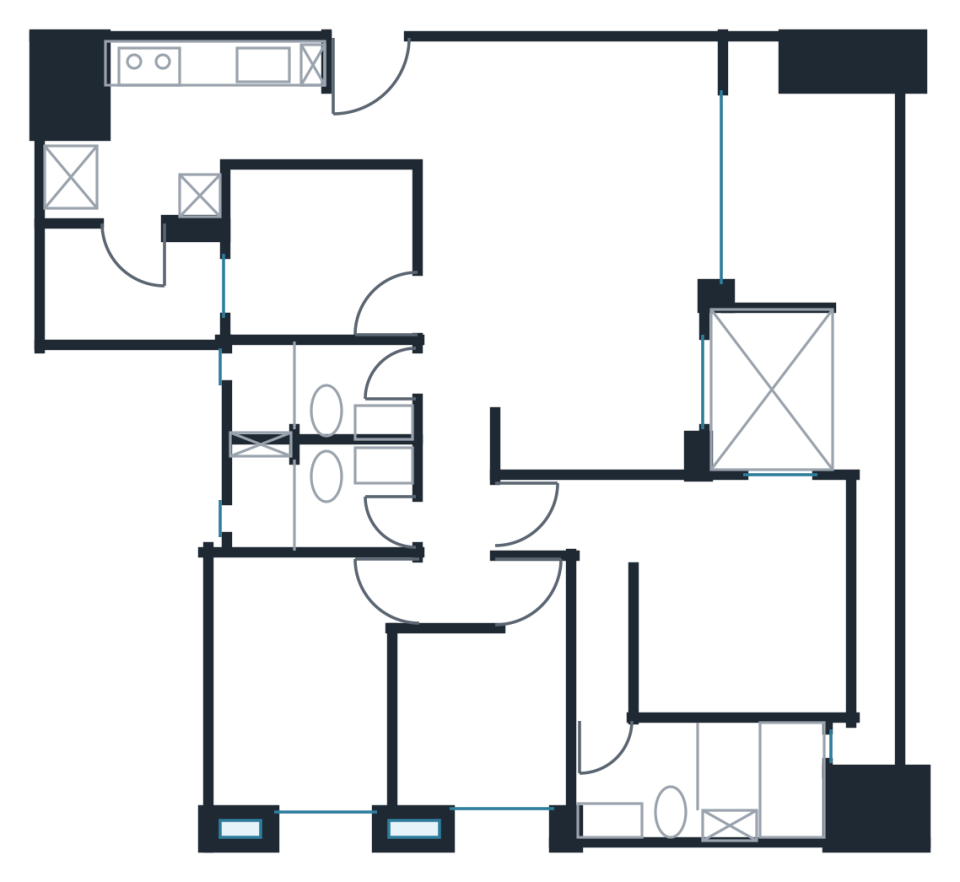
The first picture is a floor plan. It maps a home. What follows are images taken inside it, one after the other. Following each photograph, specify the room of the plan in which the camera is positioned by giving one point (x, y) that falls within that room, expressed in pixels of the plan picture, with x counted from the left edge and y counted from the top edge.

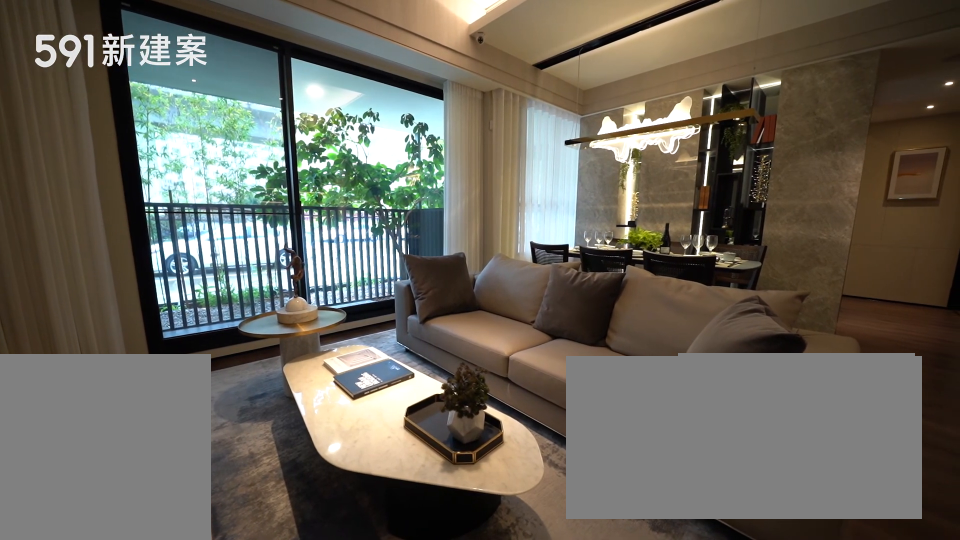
(578, 159)
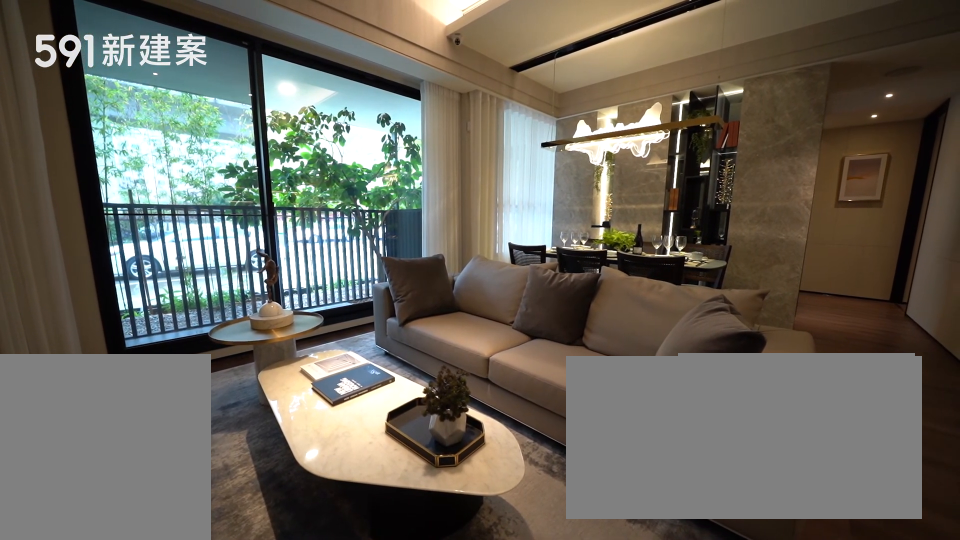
(578, 159)
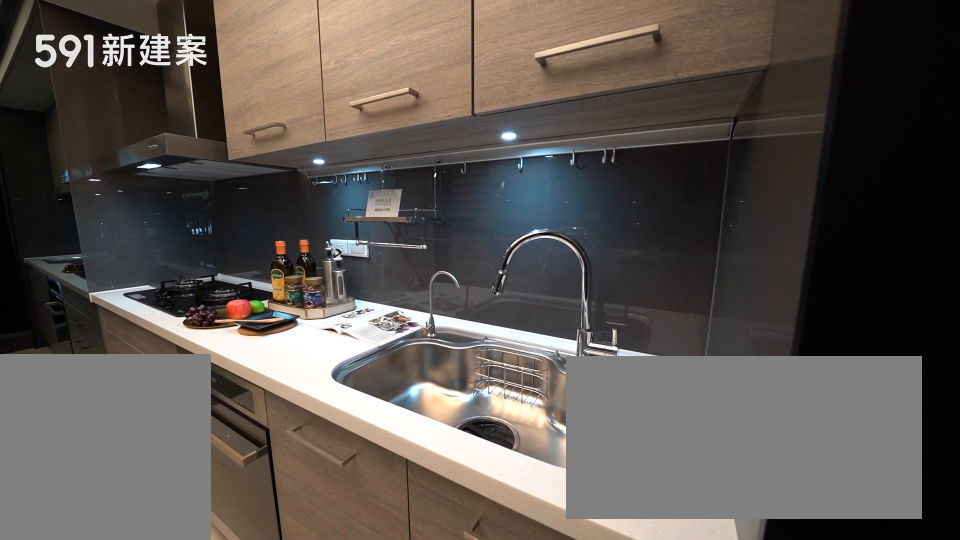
(208, 101)
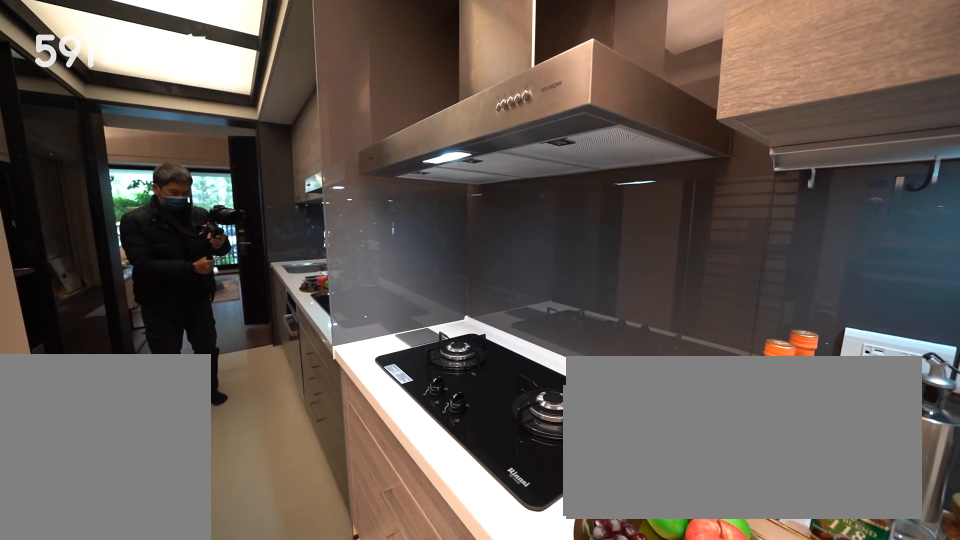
(208, 101)
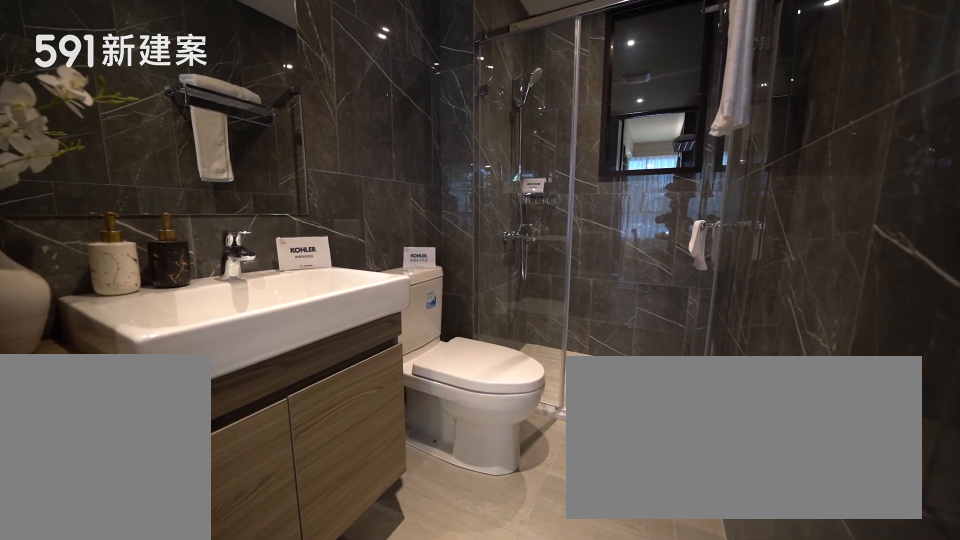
(312, 393)
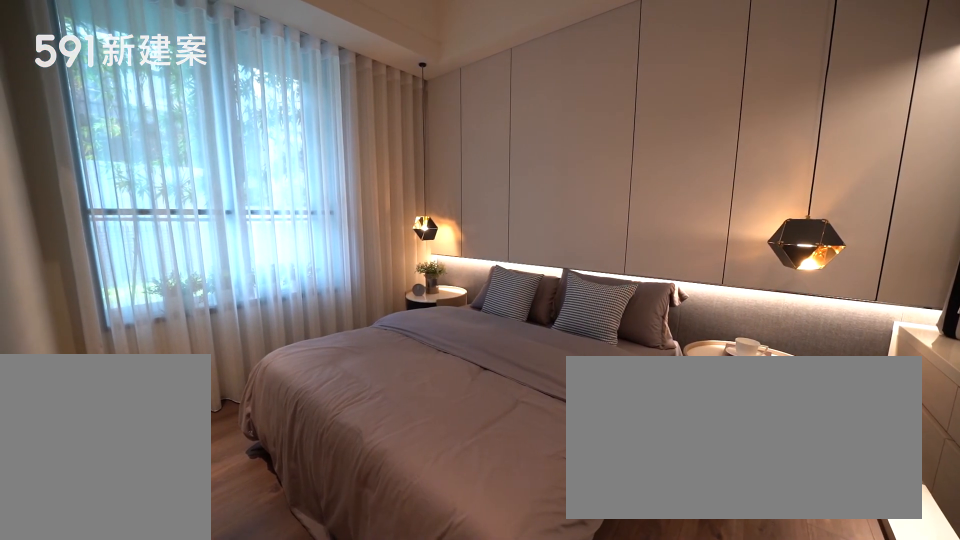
(296, 686)
